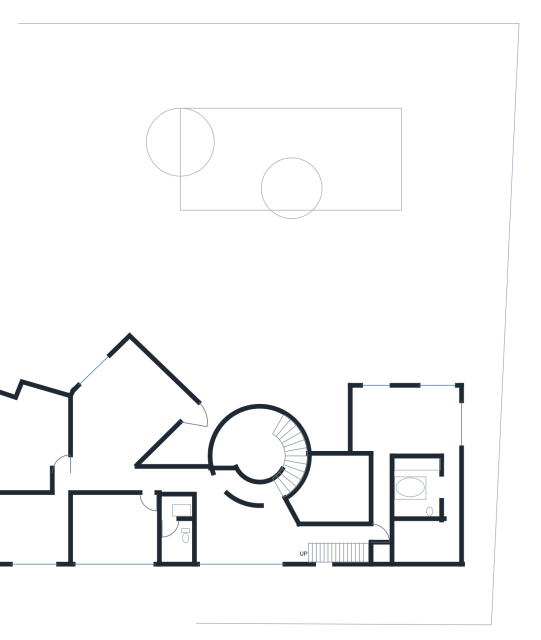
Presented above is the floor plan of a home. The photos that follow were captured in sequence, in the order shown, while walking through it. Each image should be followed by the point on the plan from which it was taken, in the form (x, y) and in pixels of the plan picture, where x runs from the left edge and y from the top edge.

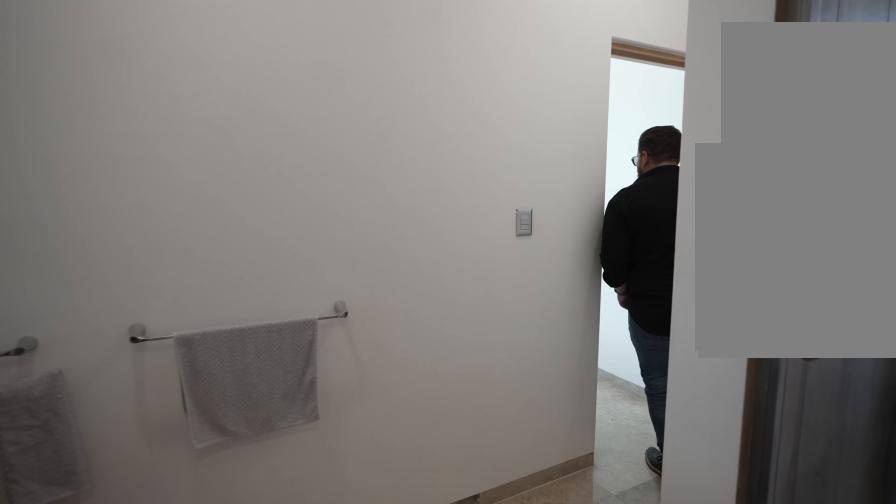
(443, 428)
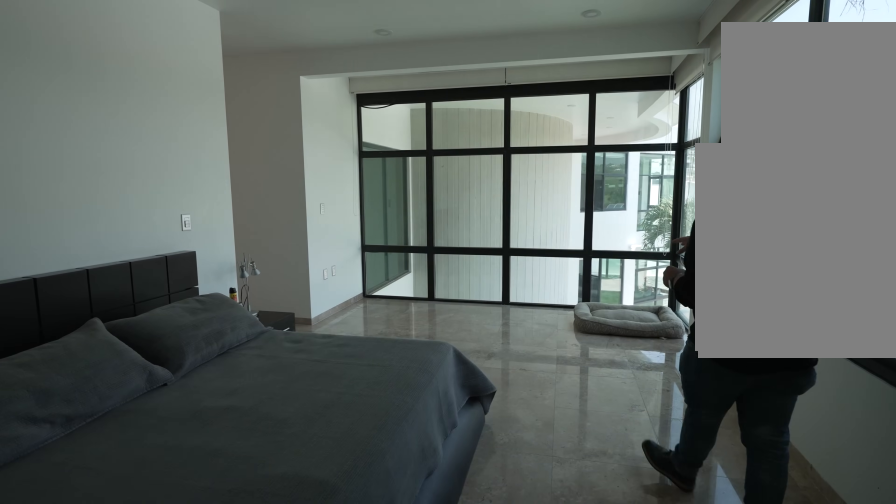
(428, 399)
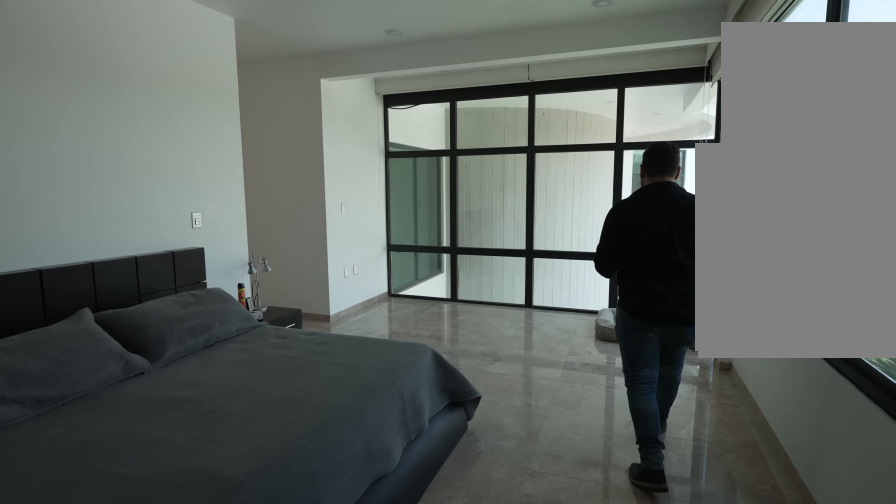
(428, 399)
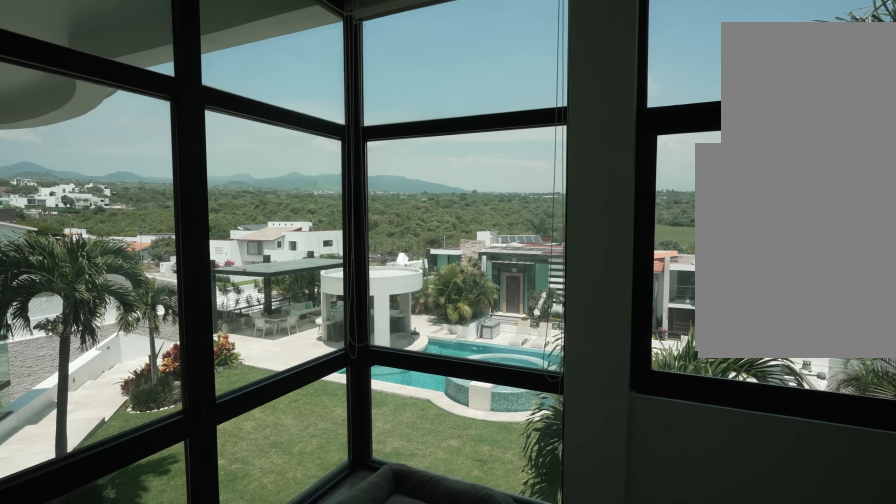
(396, 400)
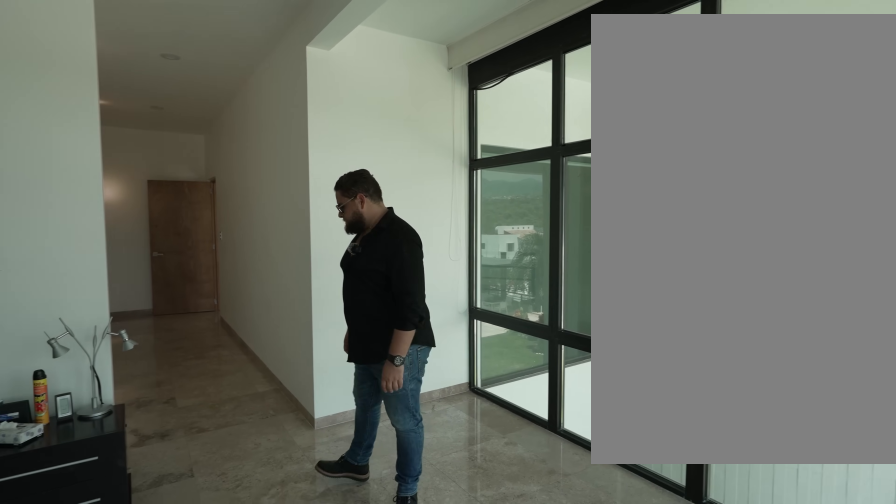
(396, 400)
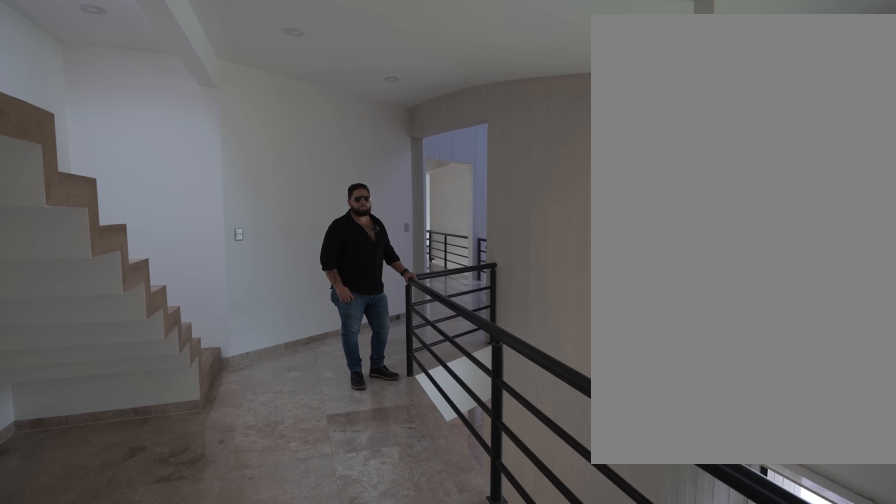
(350, 531)
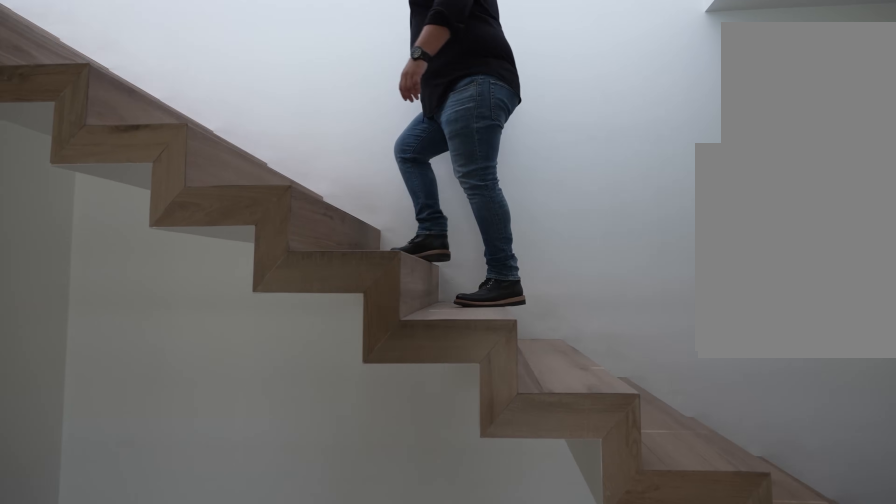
(332, 532)
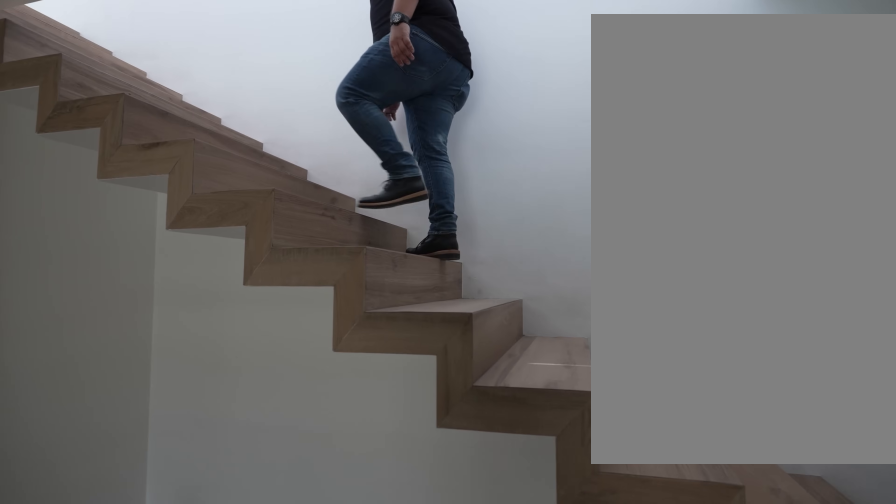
(328, 532)
